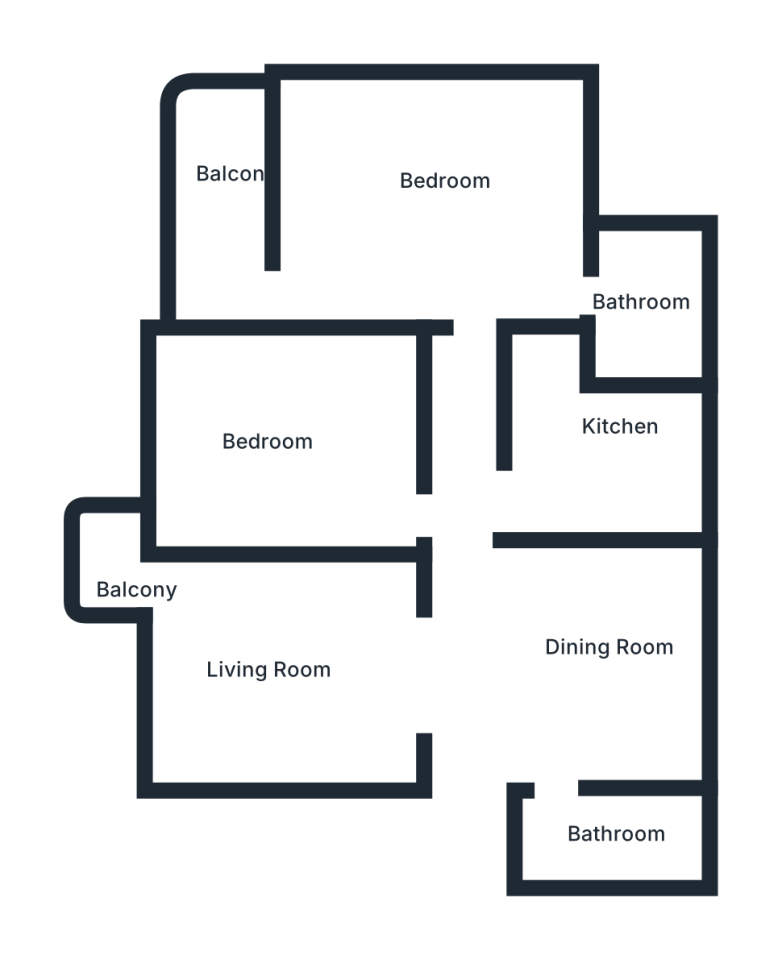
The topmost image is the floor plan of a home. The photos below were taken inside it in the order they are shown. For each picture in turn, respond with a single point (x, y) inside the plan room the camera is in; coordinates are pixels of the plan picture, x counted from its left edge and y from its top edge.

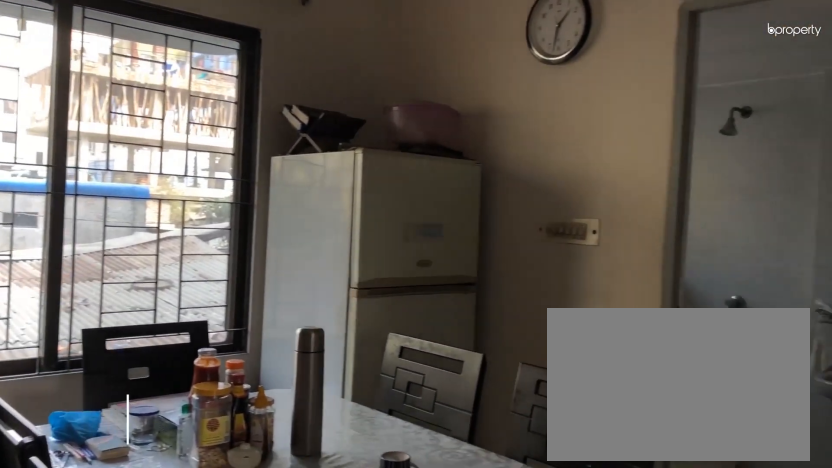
(560, 652)
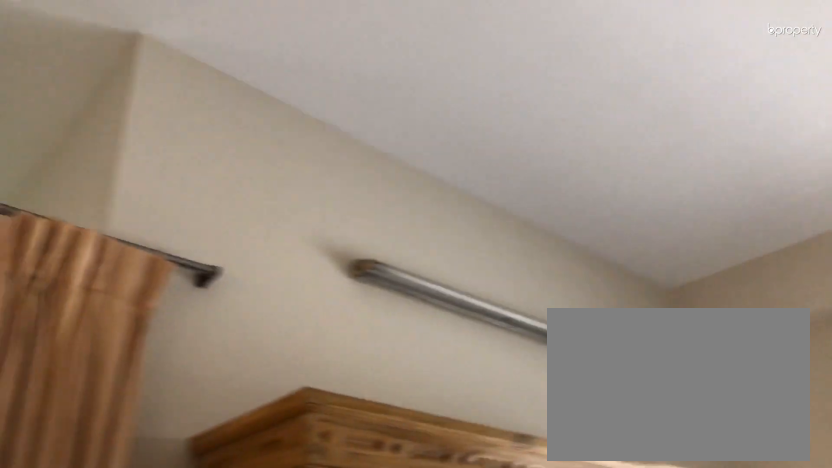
(560, 652)
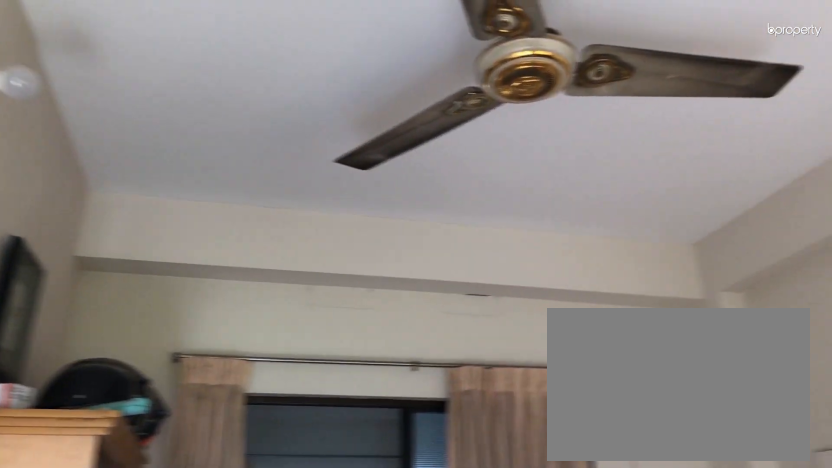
(269, 663)
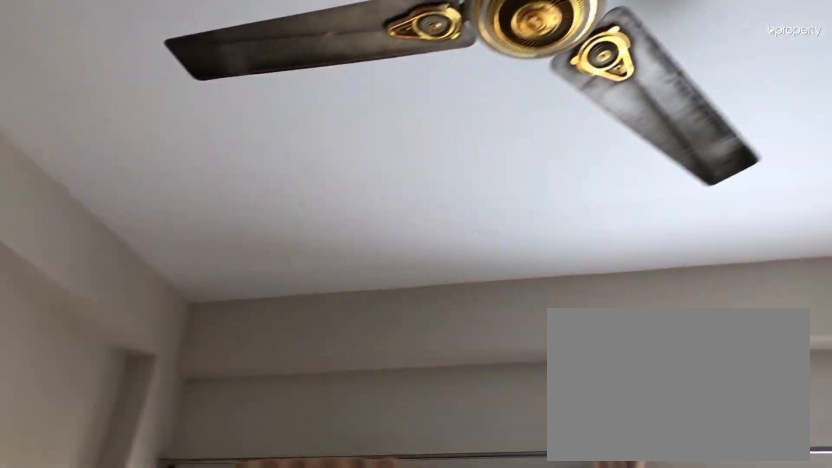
(269, 663)
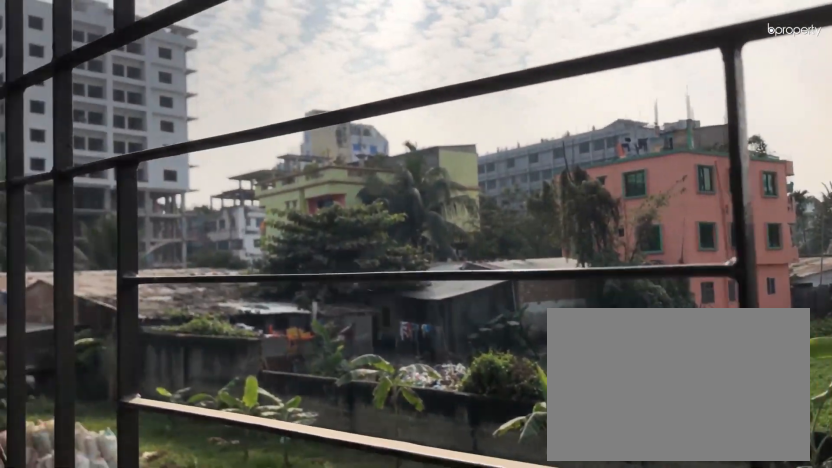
(107, 555)
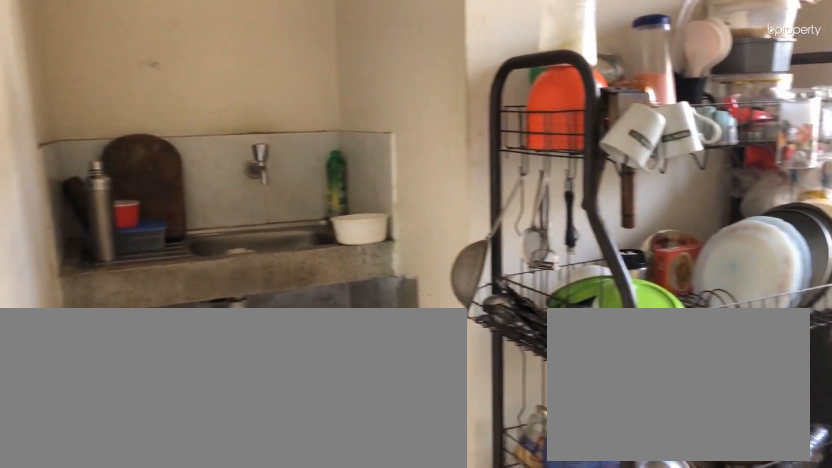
(583, 472)
